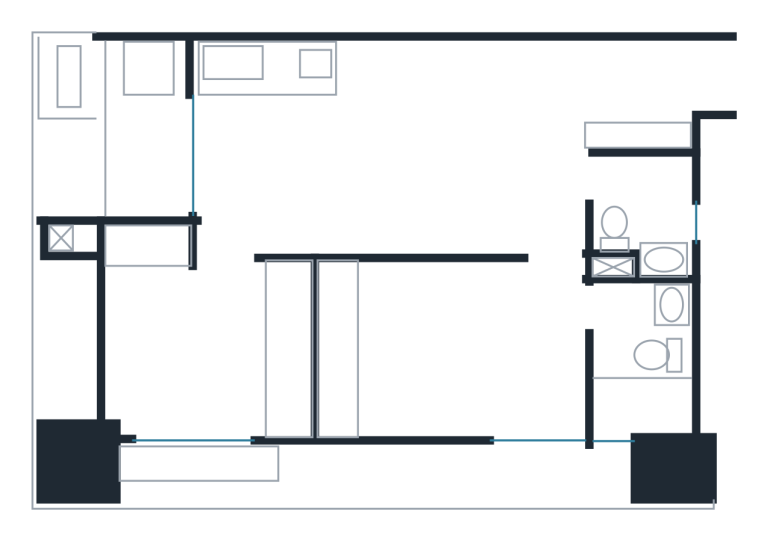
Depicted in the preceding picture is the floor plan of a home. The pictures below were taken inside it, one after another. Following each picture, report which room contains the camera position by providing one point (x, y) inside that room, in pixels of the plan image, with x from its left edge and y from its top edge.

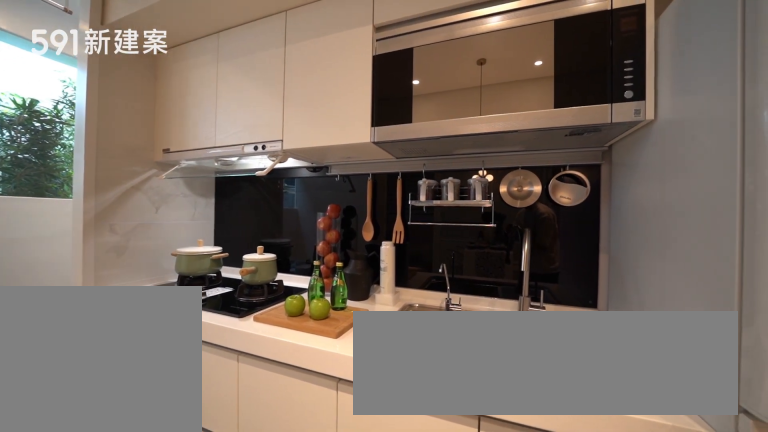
(290, 95)
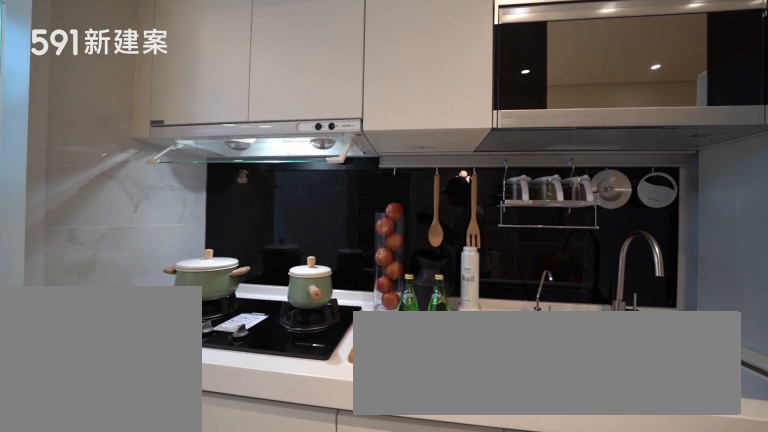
(290, 95)
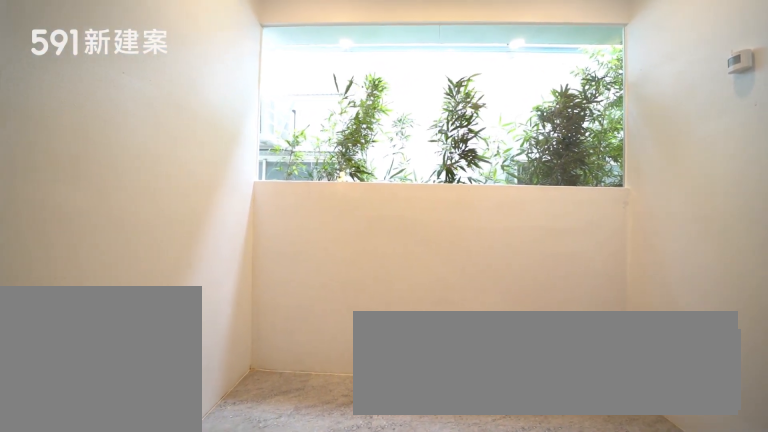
(139, 125)
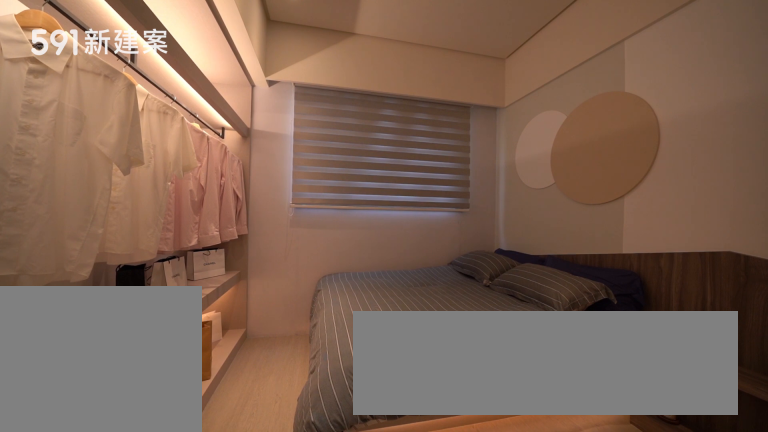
(201, 341)
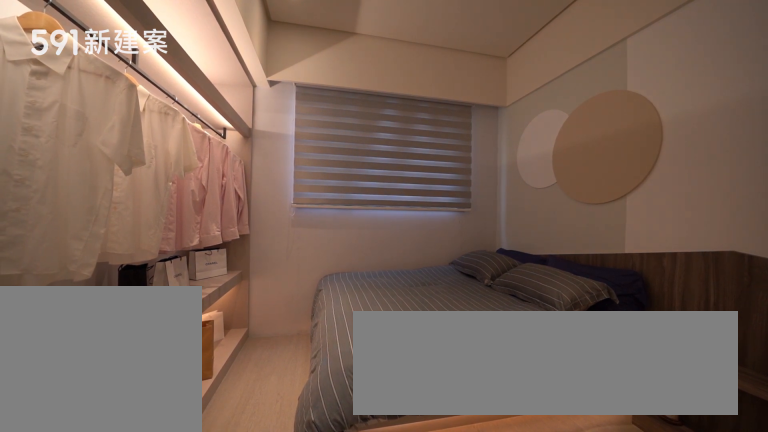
(201, 341)
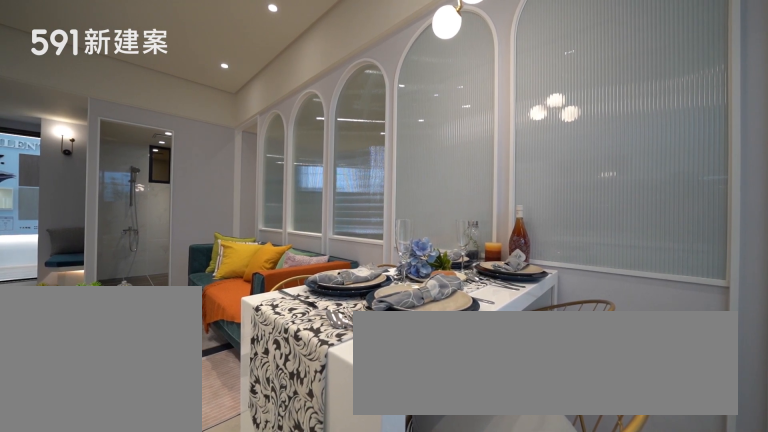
(306, 208)
